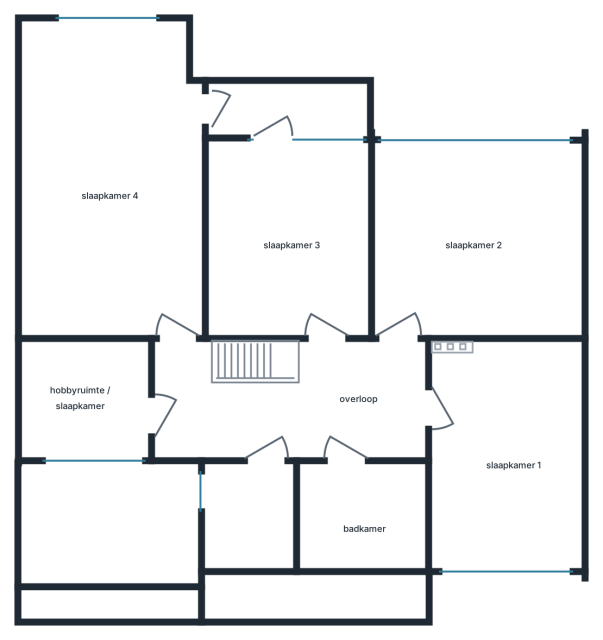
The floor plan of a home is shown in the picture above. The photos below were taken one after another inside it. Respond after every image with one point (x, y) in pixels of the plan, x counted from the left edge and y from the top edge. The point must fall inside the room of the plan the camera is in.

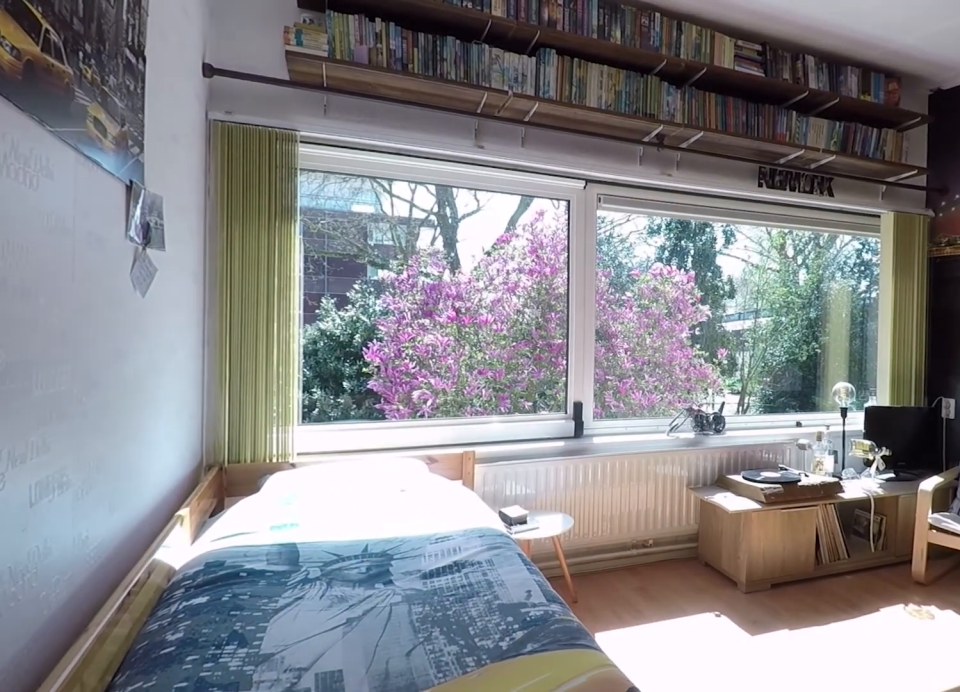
(476, 239)
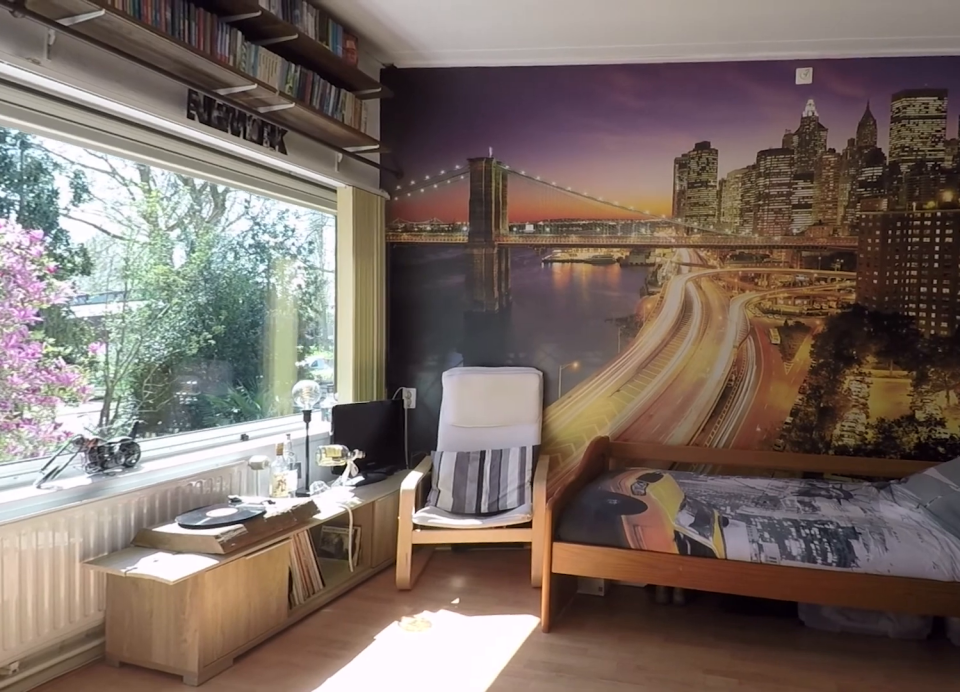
(476, 239)
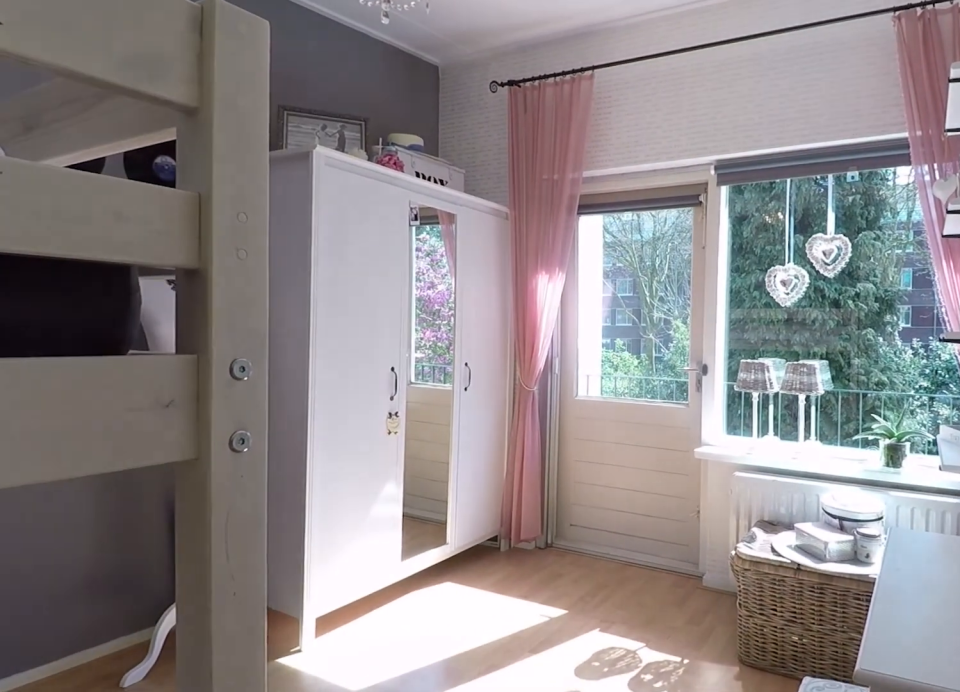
(281, 236)
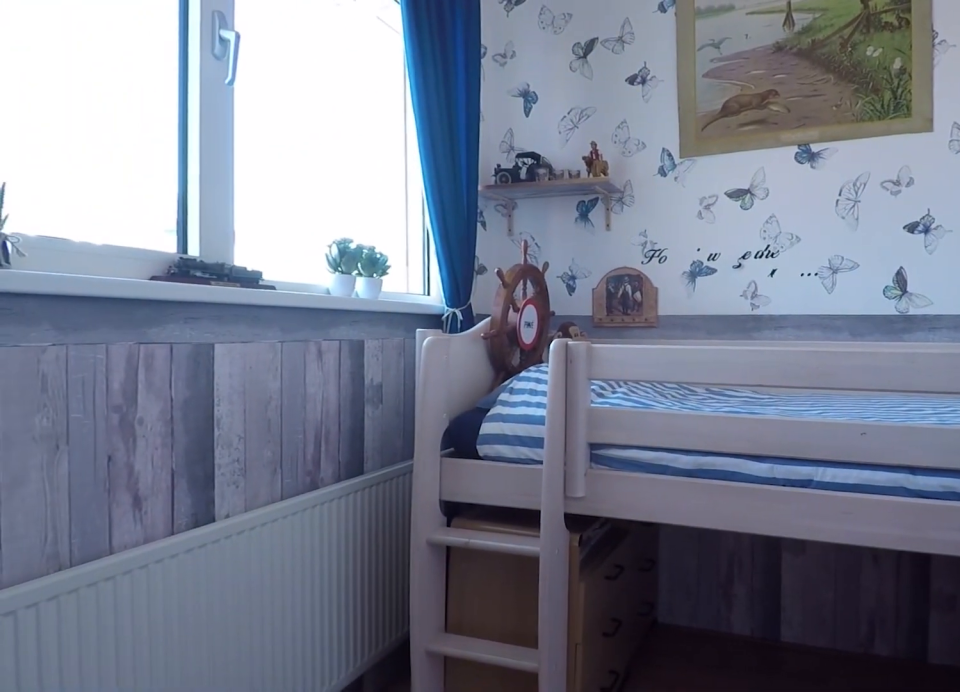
(87, 403)
